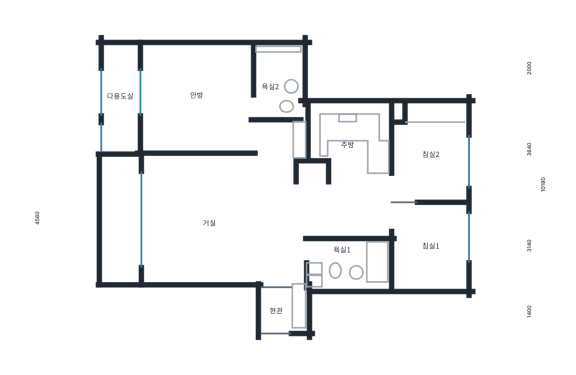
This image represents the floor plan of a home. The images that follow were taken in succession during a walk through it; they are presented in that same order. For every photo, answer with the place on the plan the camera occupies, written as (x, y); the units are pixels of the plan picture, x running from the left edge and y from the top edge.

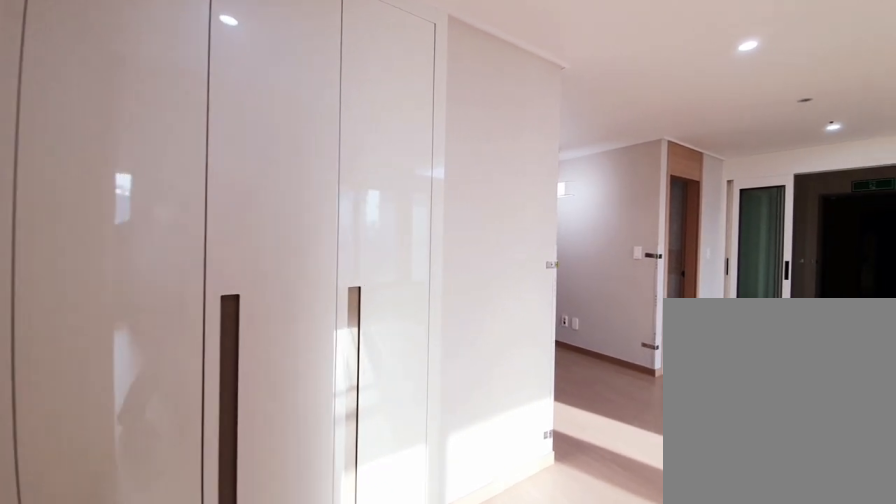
(272, 149)
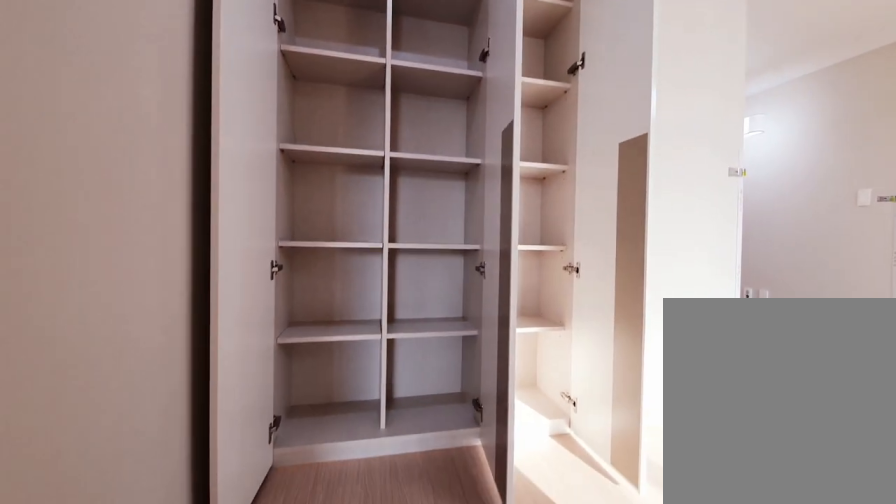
(271, 149)
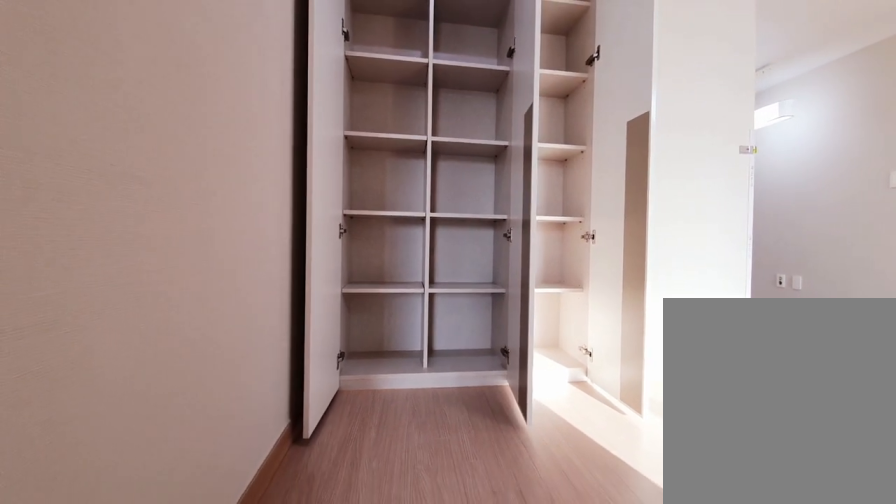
(271, 148)
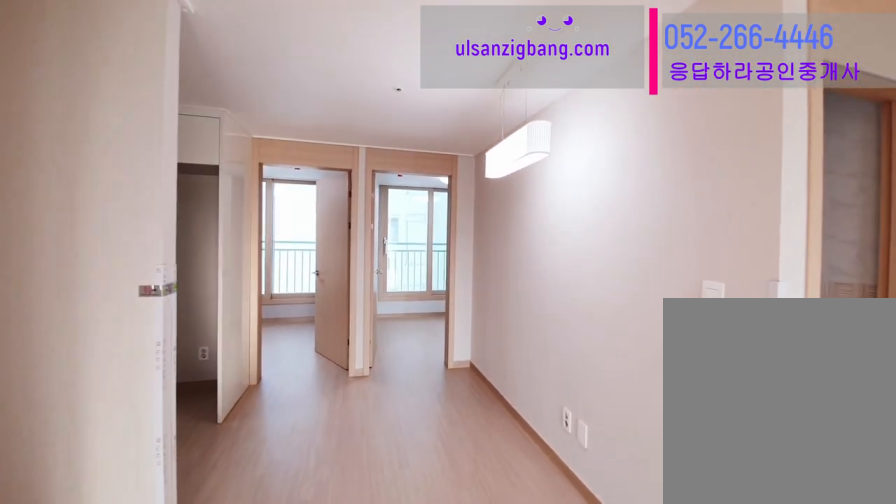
(281, 196)
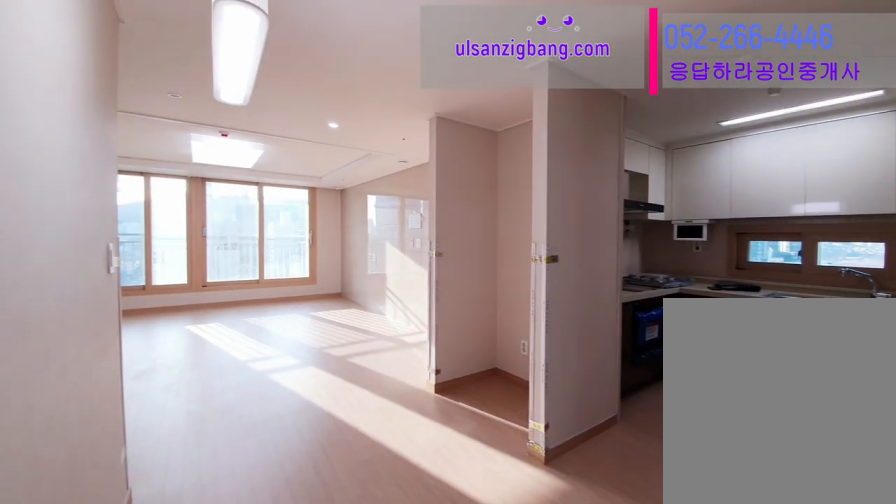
(368, 198)
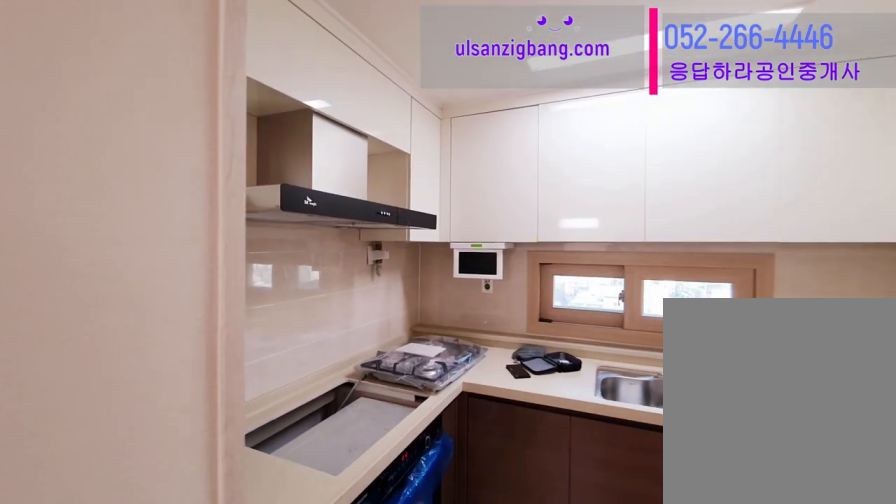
(352, 151)
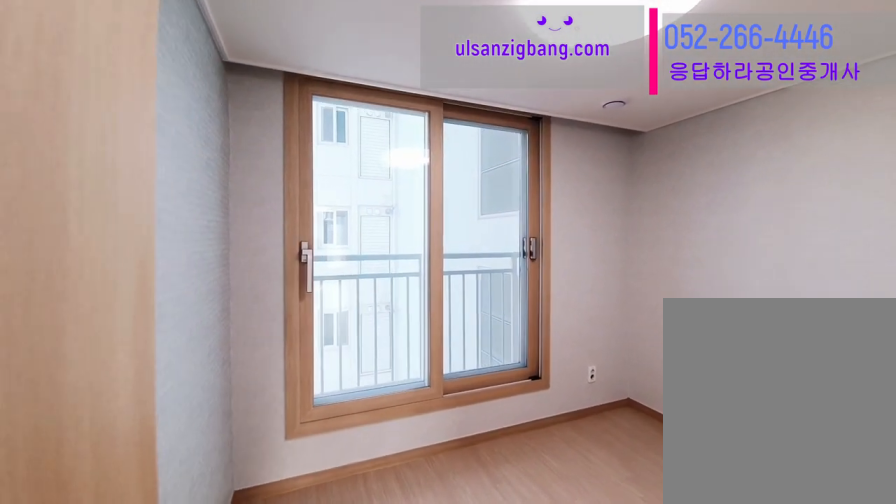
(436, 243)
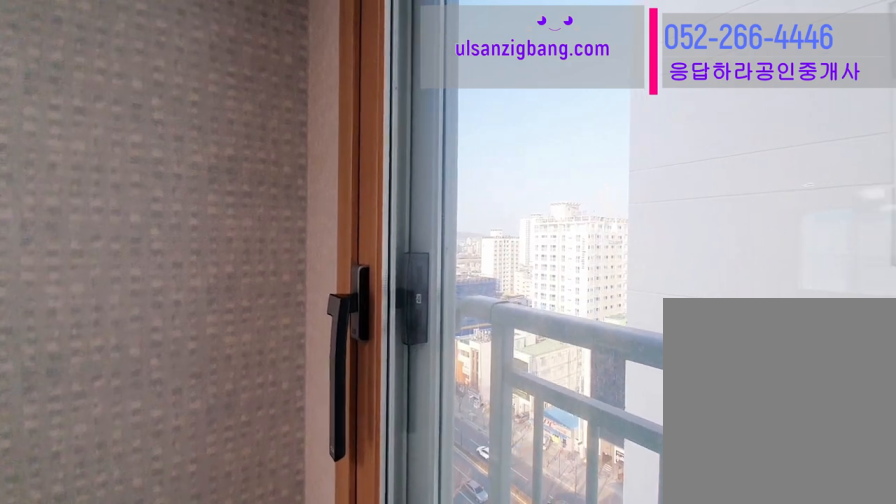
(436, 244)
